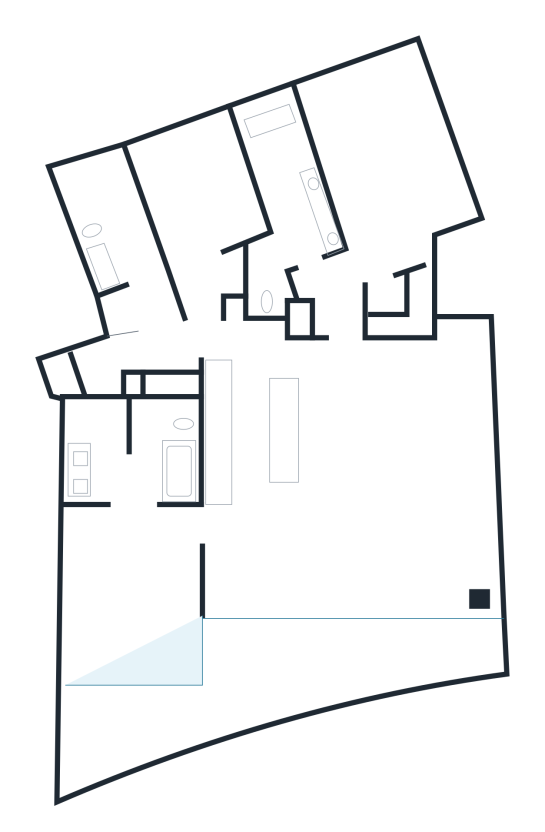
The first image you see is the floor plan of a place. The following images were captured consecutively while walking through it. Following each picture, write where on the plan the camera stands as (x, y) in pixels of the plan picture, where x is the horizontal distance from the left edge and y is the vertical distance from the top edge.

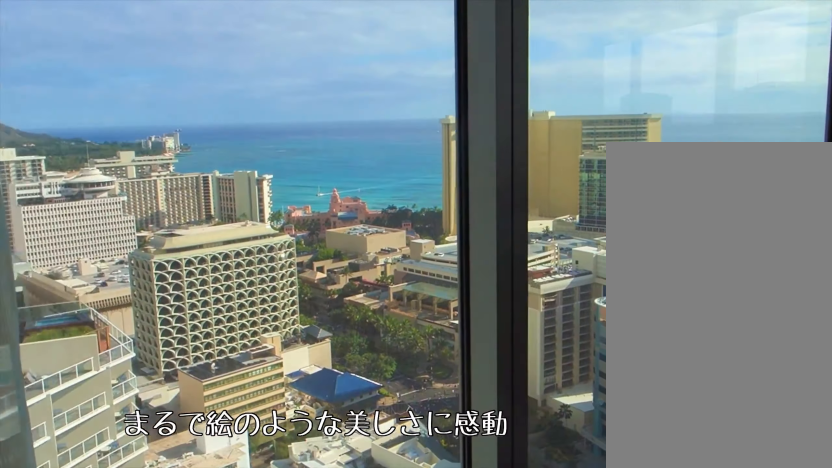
(418, 374)
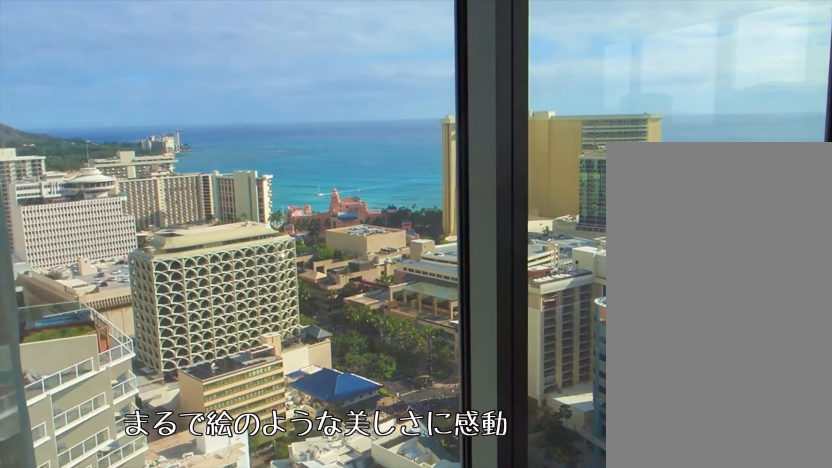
(418, 374)
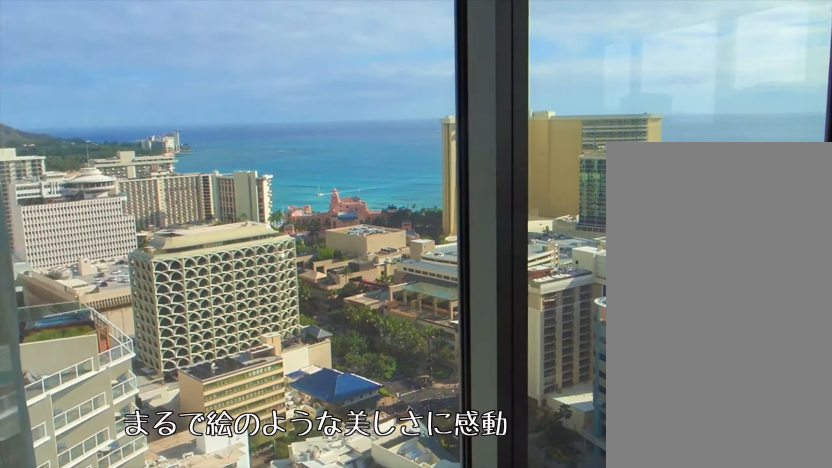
(418, 374)
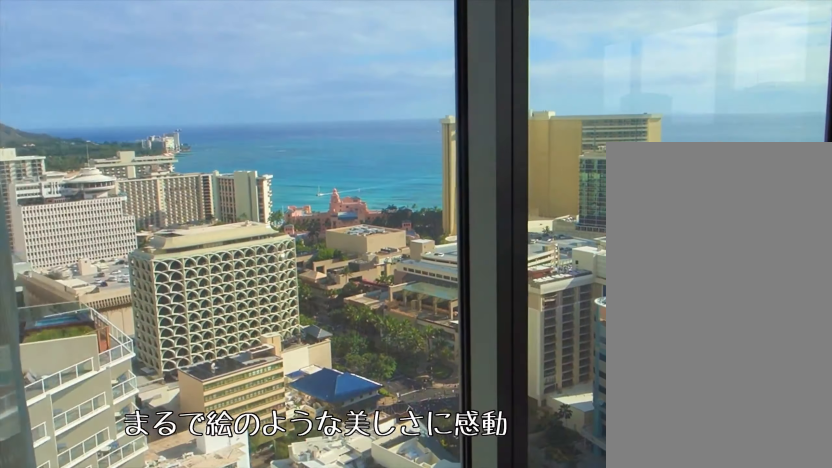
(418, 376)
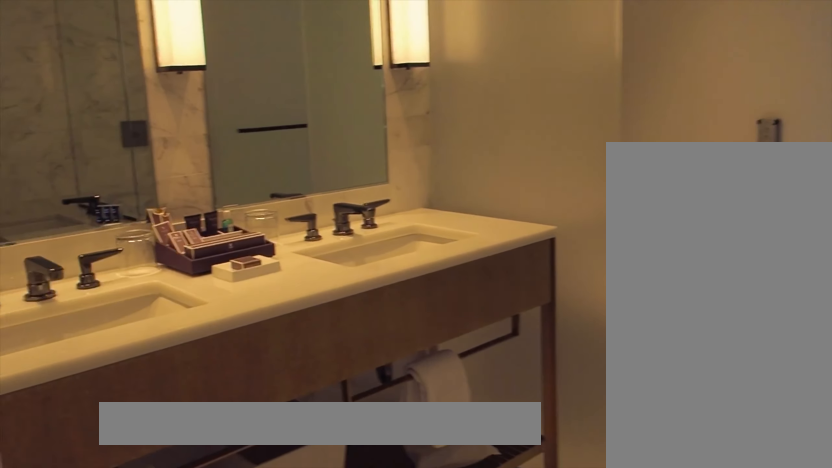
(121, 468)
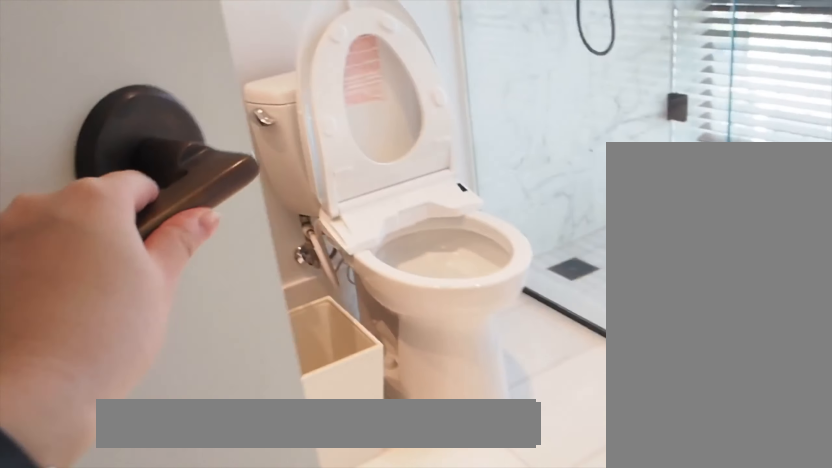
(124, 236)
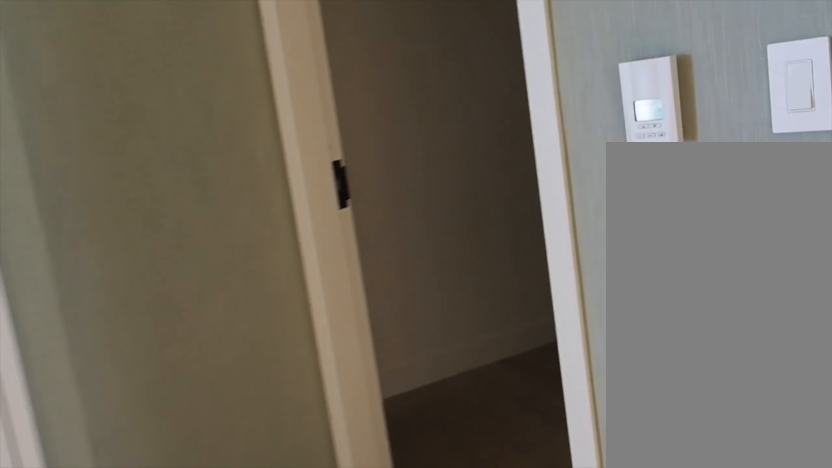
(187, 342)
